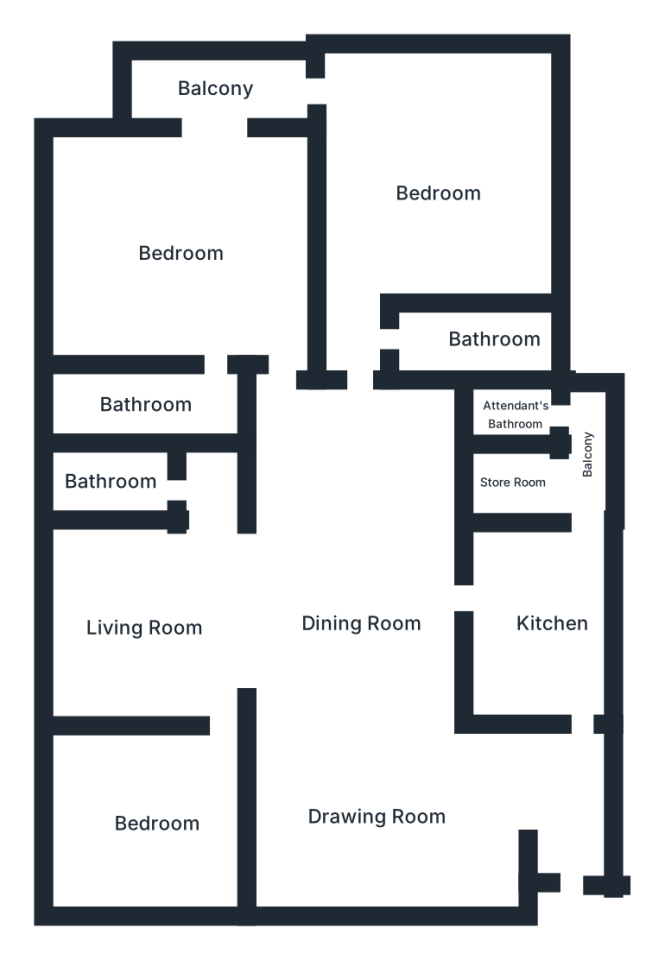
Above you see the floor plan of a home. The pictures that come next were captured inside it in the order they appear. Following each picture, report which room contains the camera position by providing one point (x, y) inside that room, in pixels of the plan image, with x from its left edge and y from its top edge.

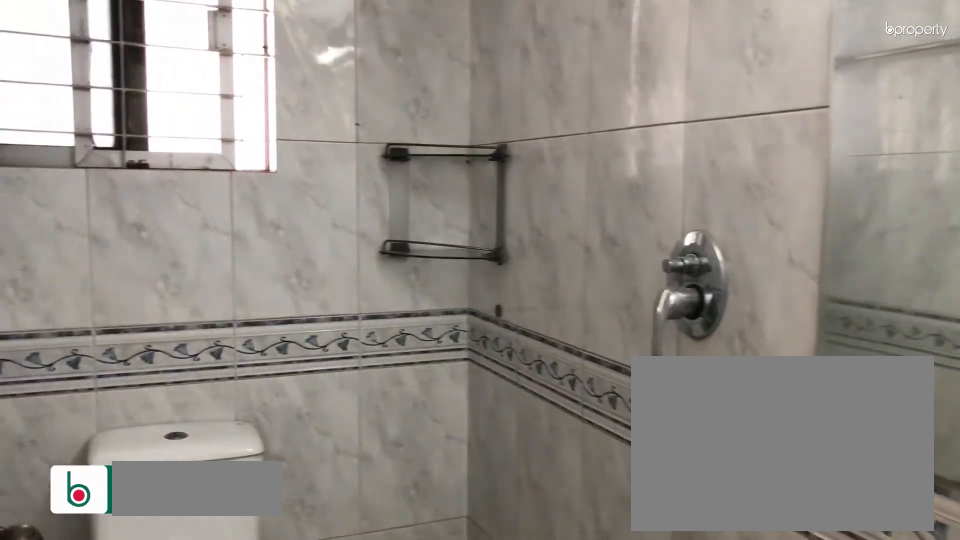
(125, 481)
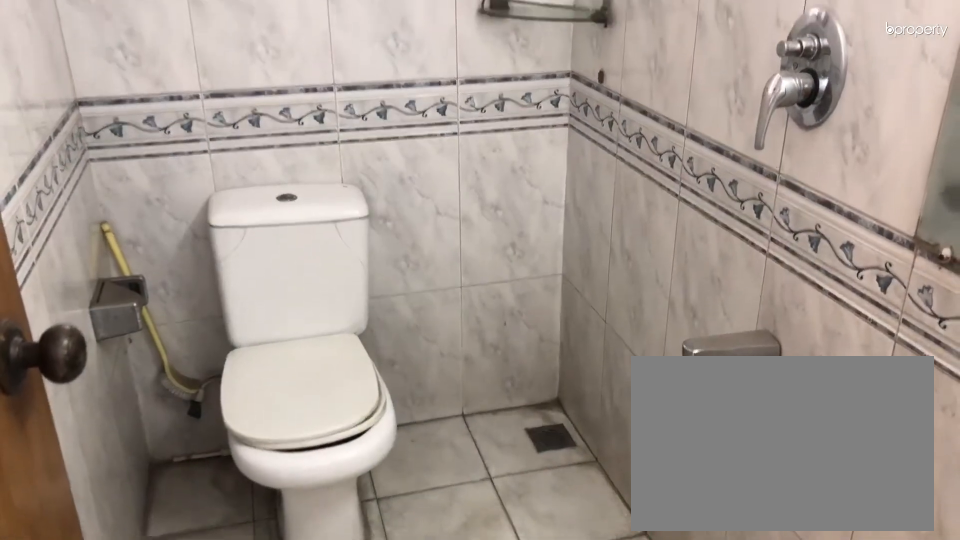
(125, 481)
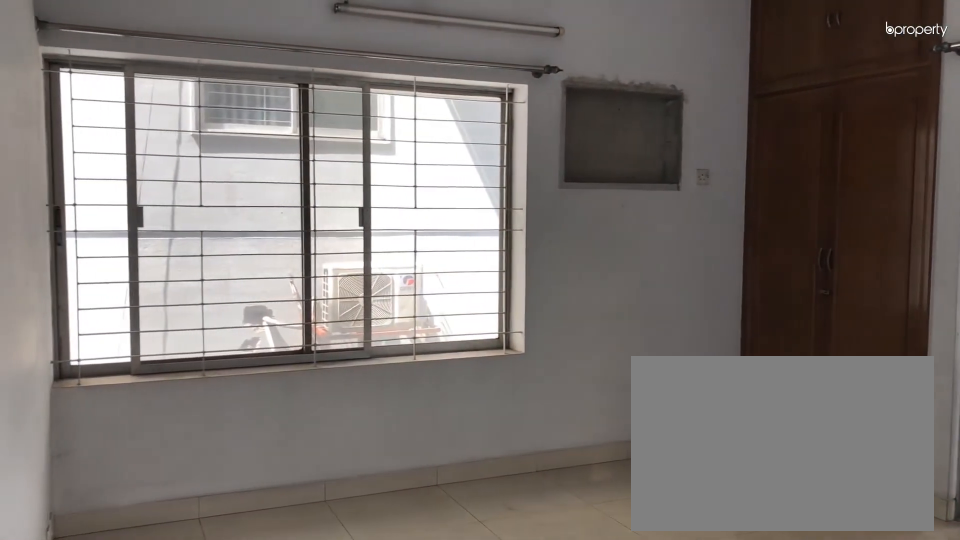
(186, 249)
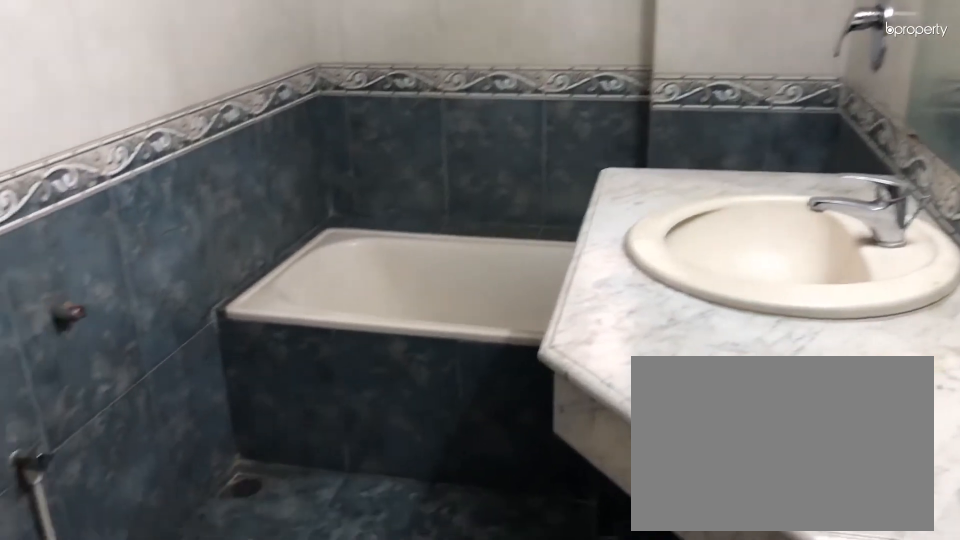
(145, 400)
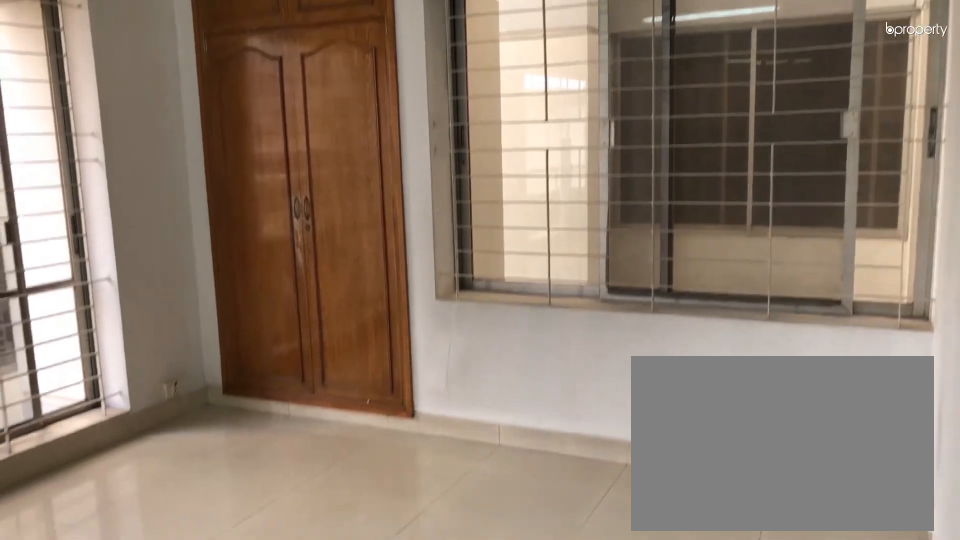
(453, 188)
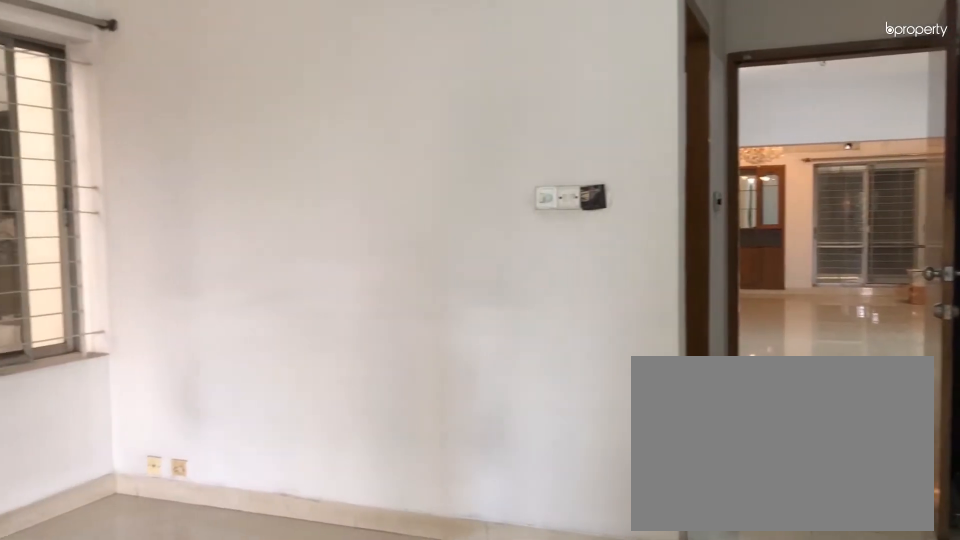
(453, 187)
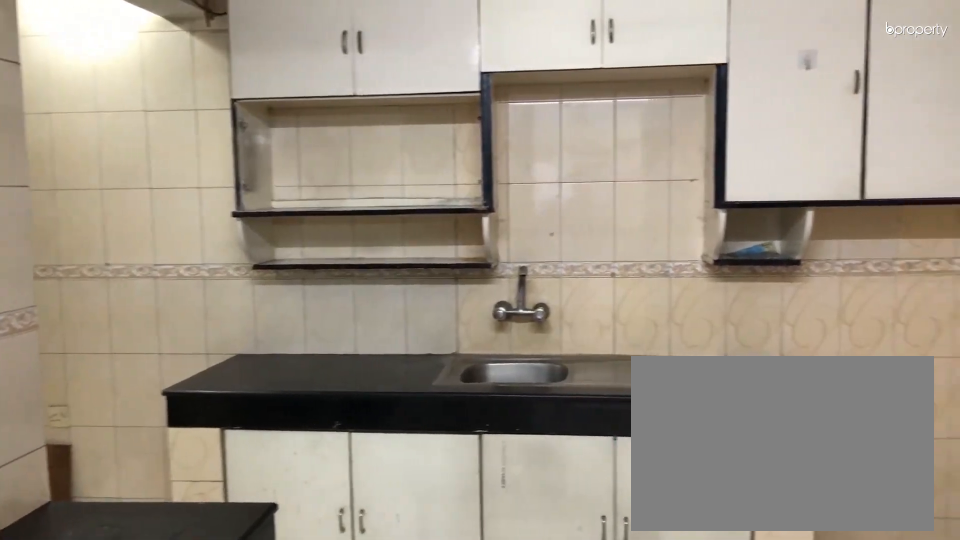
(552, 619)
